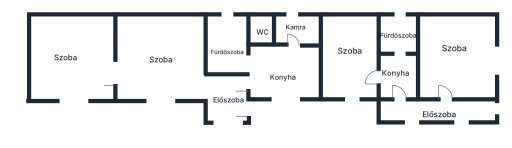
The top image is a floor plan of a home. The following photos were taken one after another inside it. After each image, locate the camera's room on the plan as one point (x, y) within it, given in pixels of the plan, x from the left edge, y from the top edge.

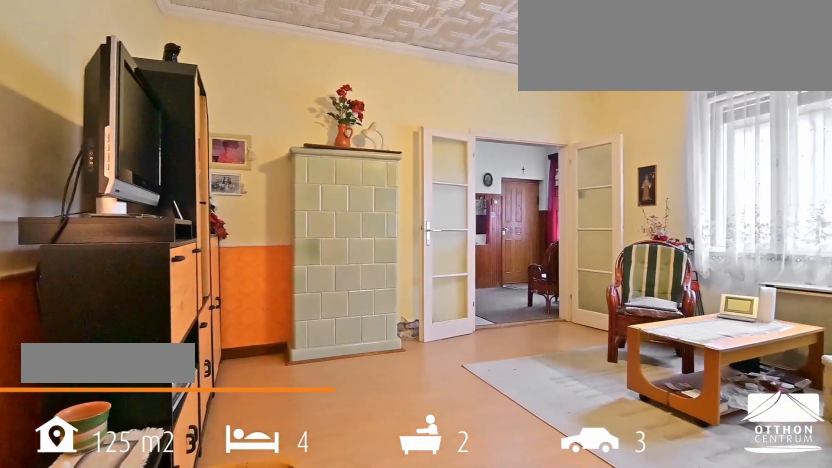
(162, 59)
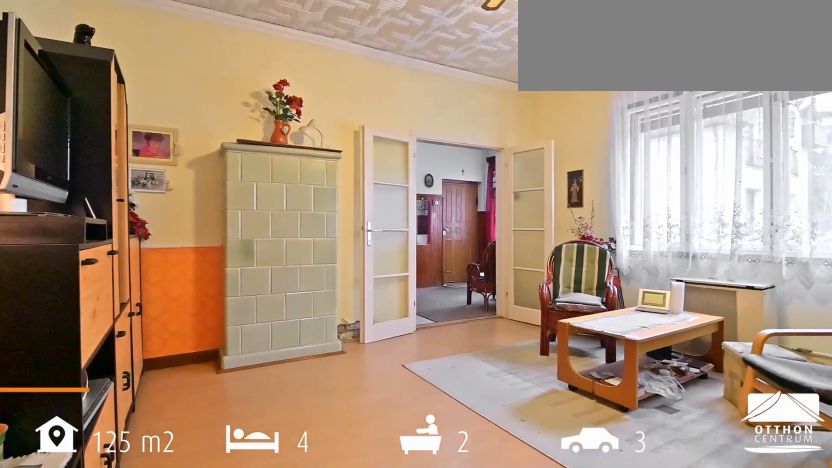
(162, 59)
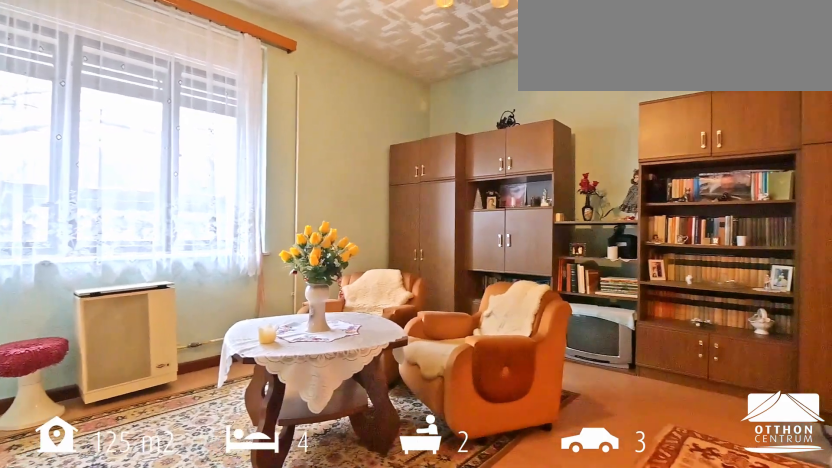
(67, 59)
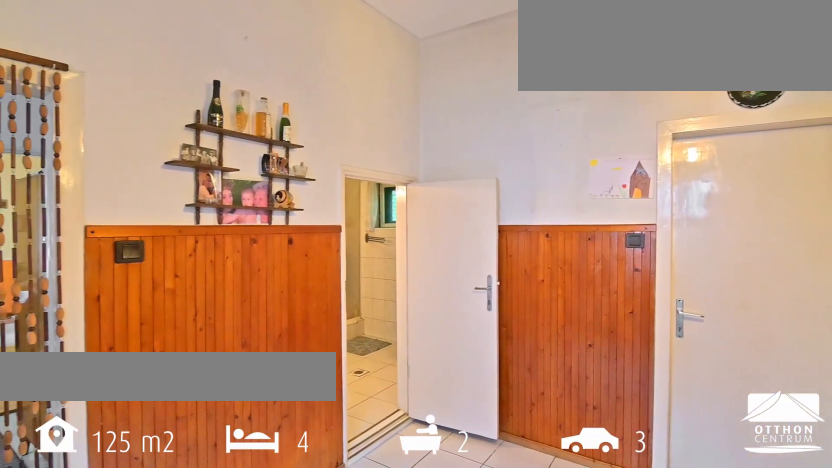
(282, 80)
